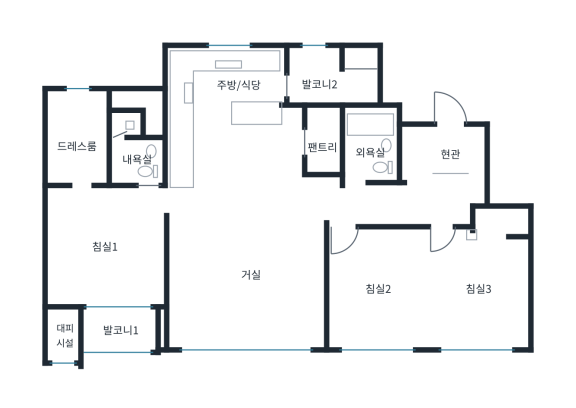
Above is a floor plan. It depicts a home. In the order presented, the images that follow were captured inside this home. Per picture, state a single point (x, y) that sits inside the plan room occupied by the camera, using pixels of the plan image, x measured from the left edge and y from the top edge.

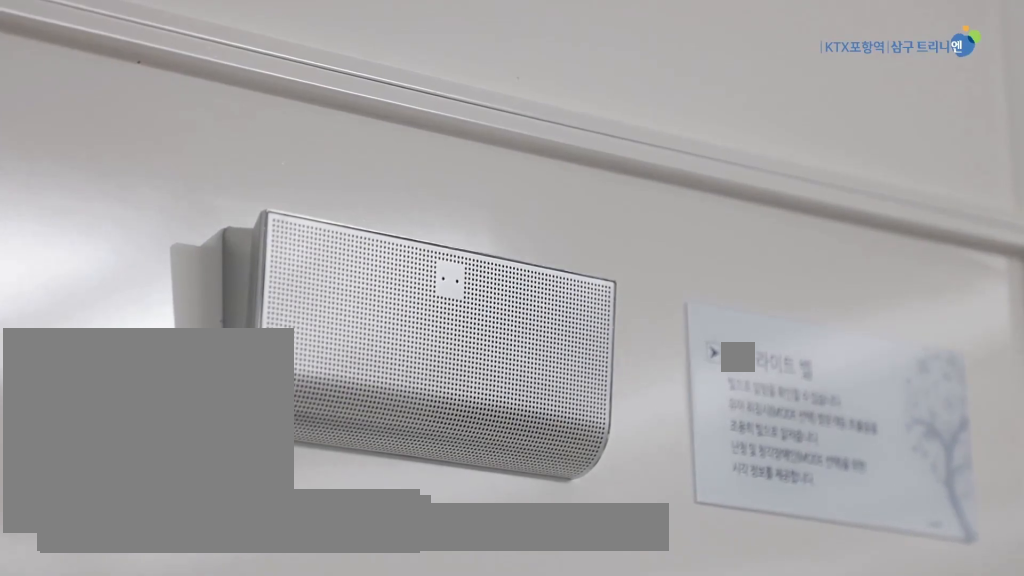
(247, 284)
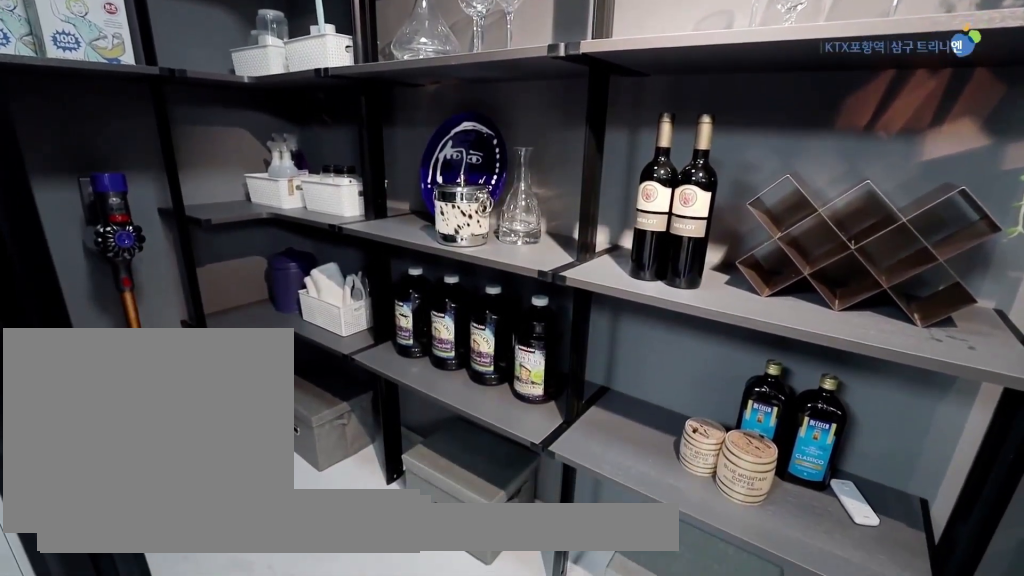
(323, 145)
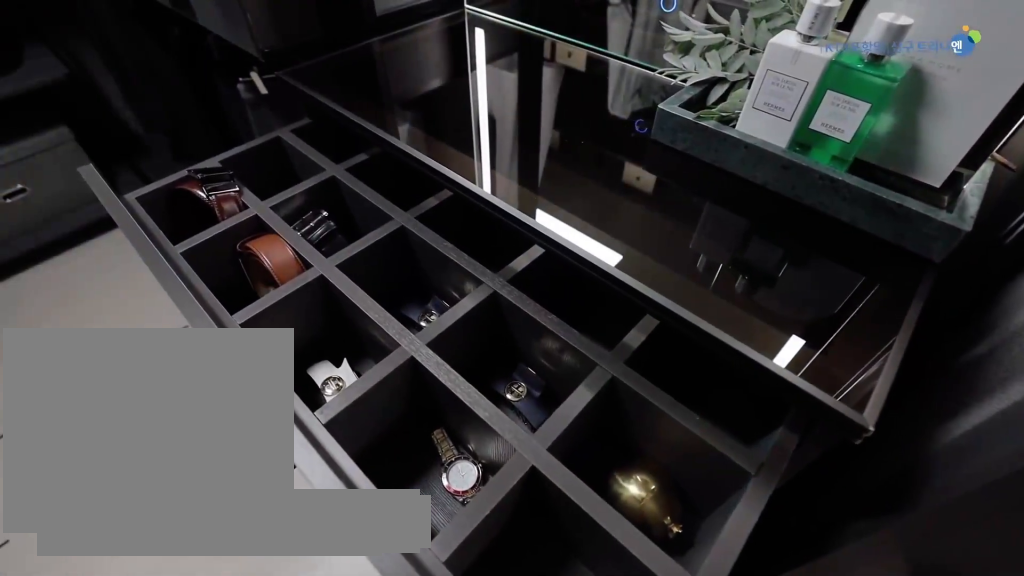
(75, 139)
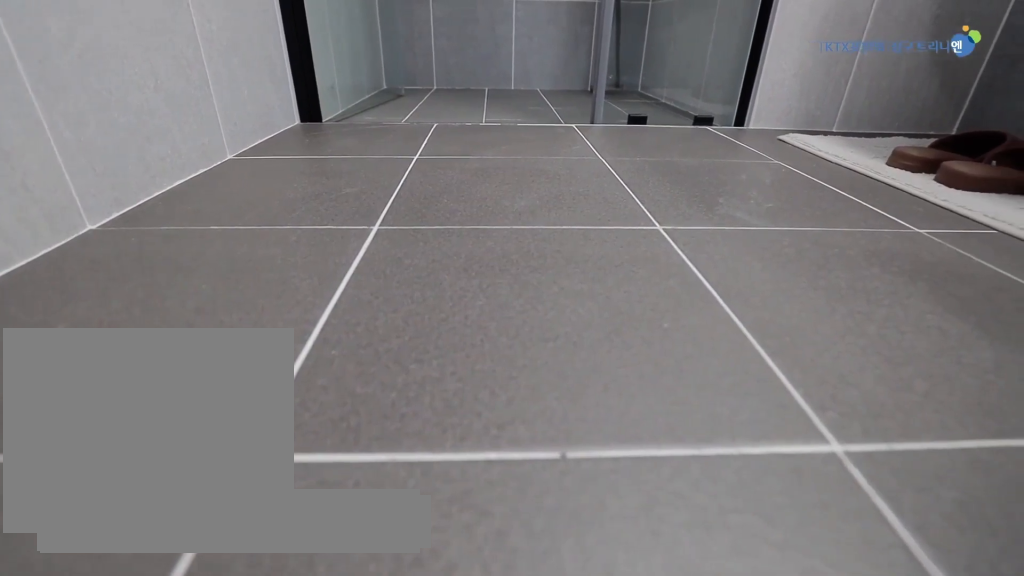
(132, 149)
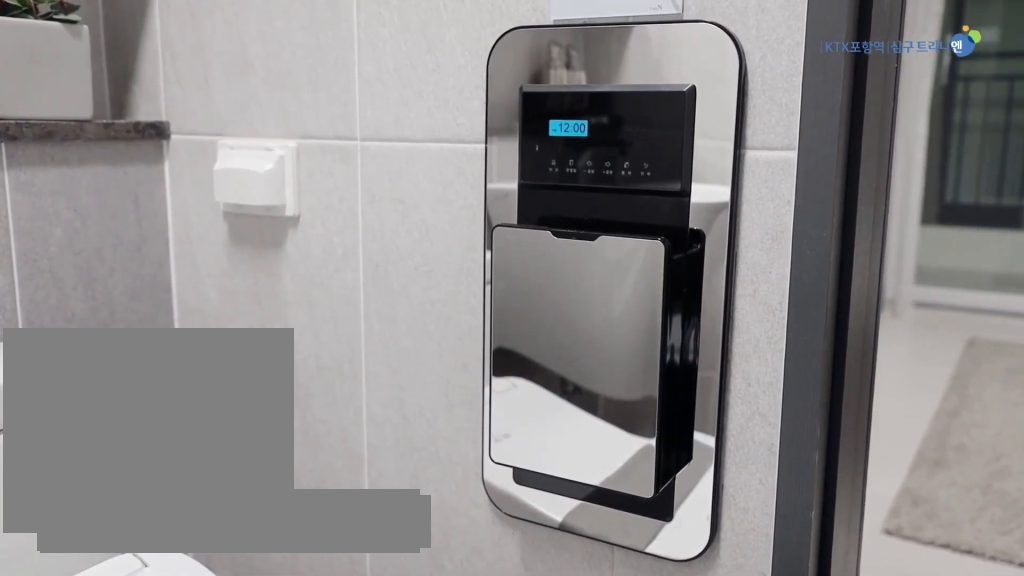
(132, 148)
